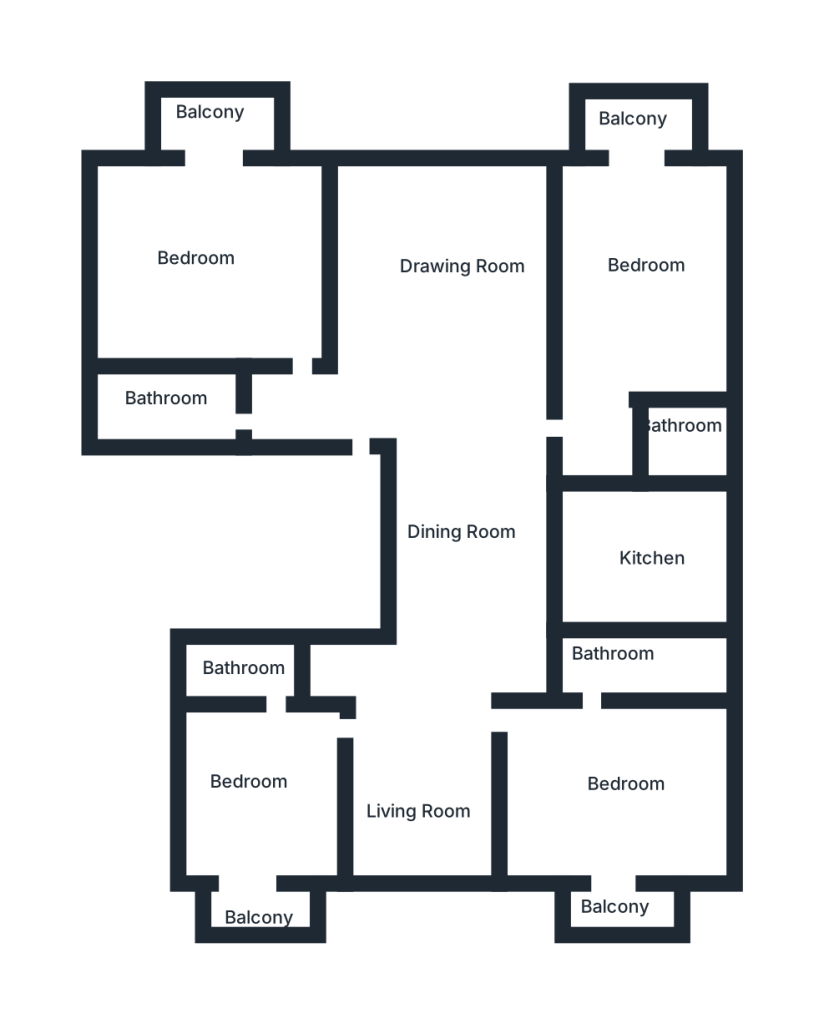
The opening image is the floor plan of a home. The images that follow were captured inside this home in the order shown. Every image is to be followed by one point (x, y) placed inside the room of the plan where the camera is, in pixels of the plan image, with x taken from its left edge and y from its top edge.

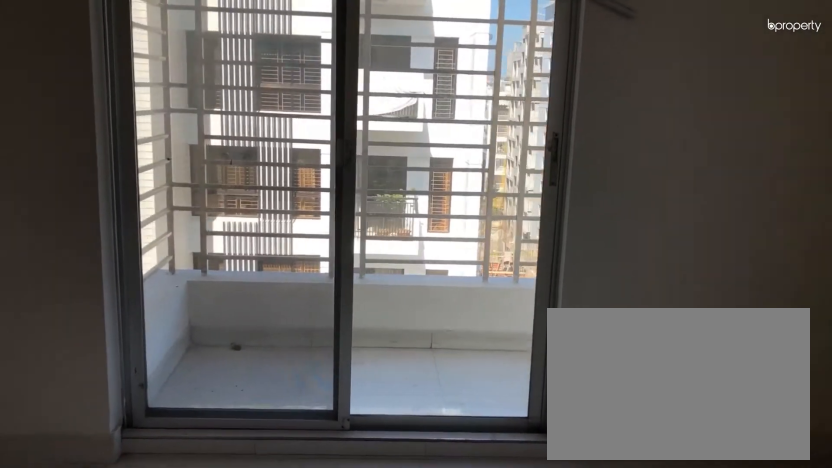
(268, 800)
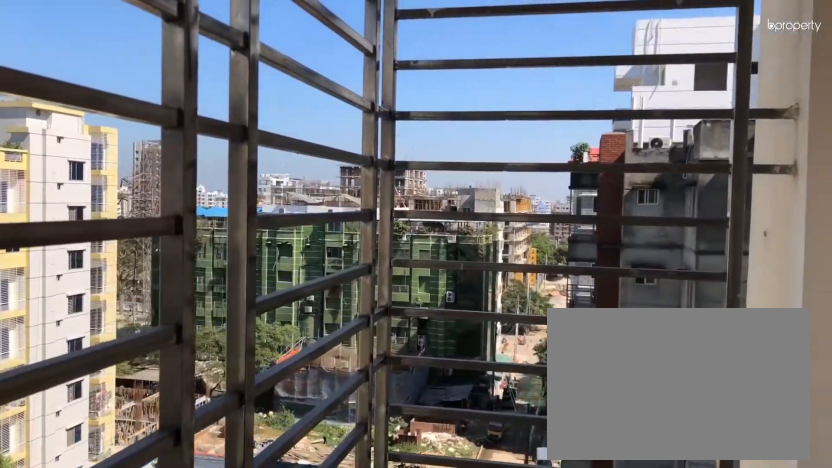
(262, 899)
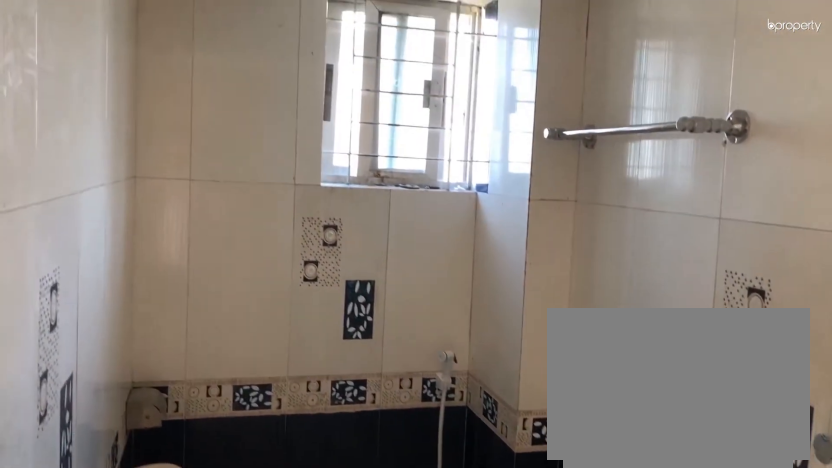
(245, 668)
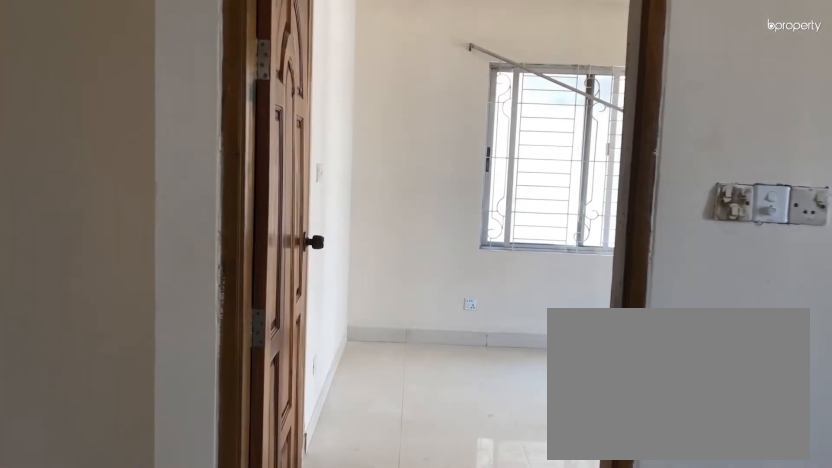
(494, 725)
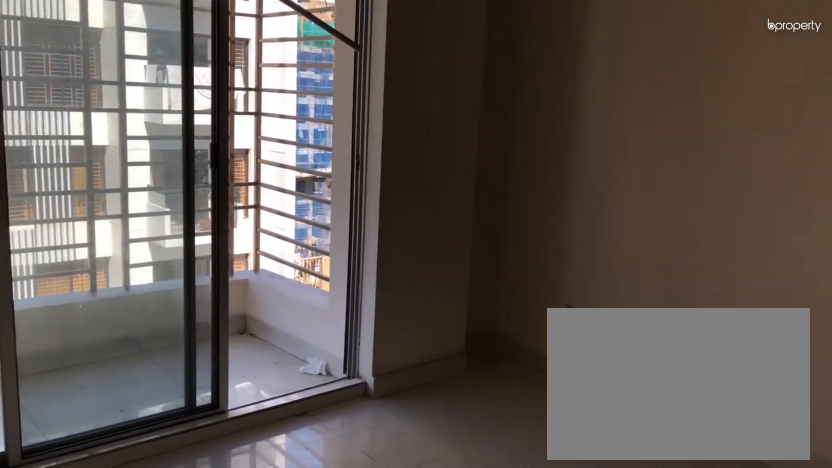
(613, 774)
